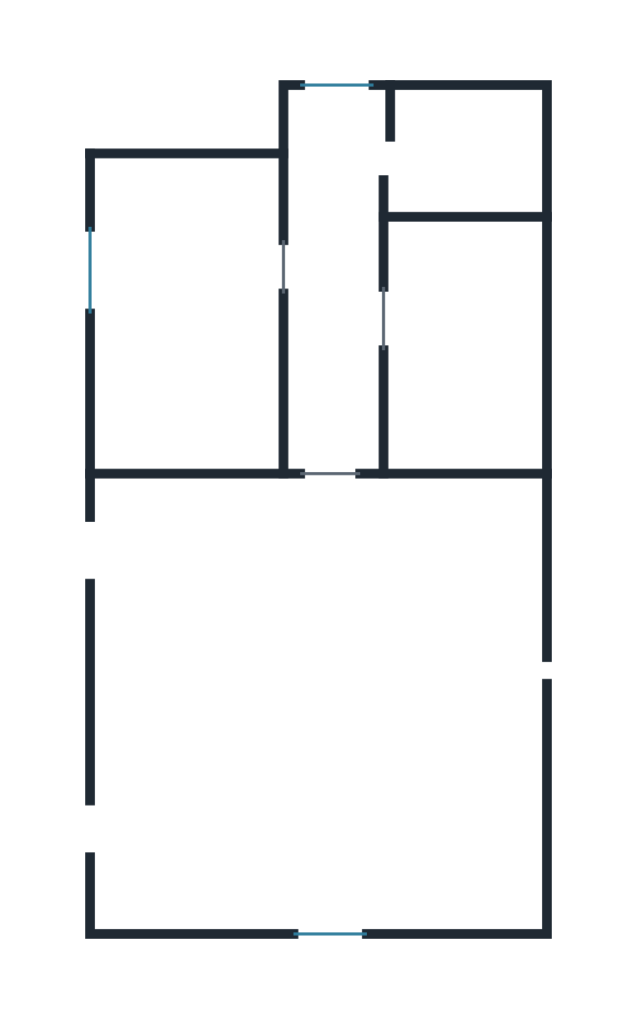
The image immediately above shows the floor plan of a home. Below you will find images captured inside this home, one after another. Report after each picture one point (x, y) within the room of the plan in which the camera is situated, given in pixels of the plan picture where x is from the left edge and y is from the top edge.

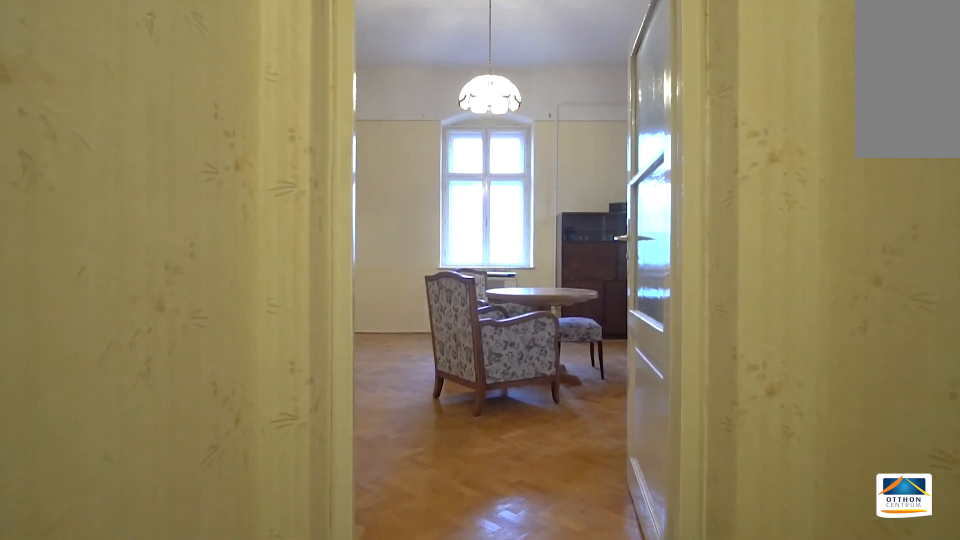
(337, 323)
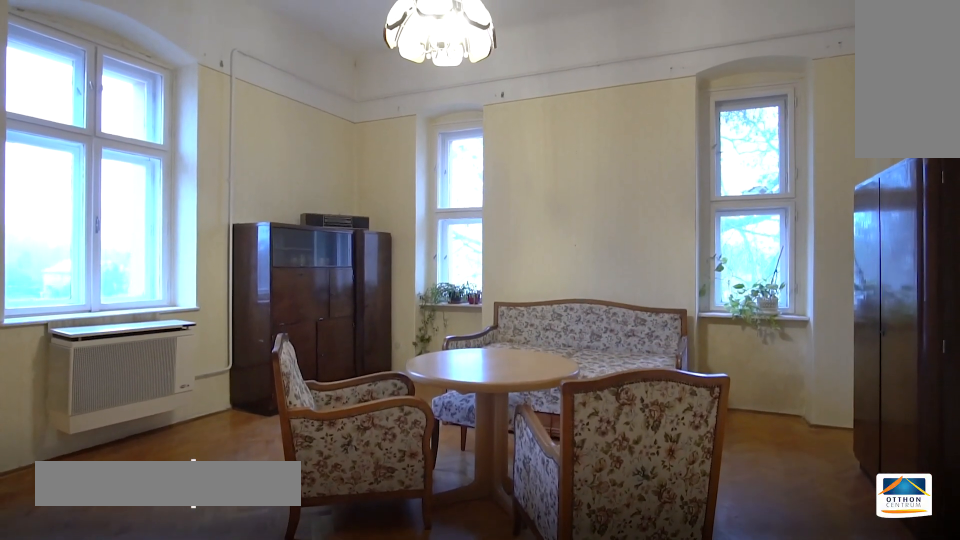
(346, 713)
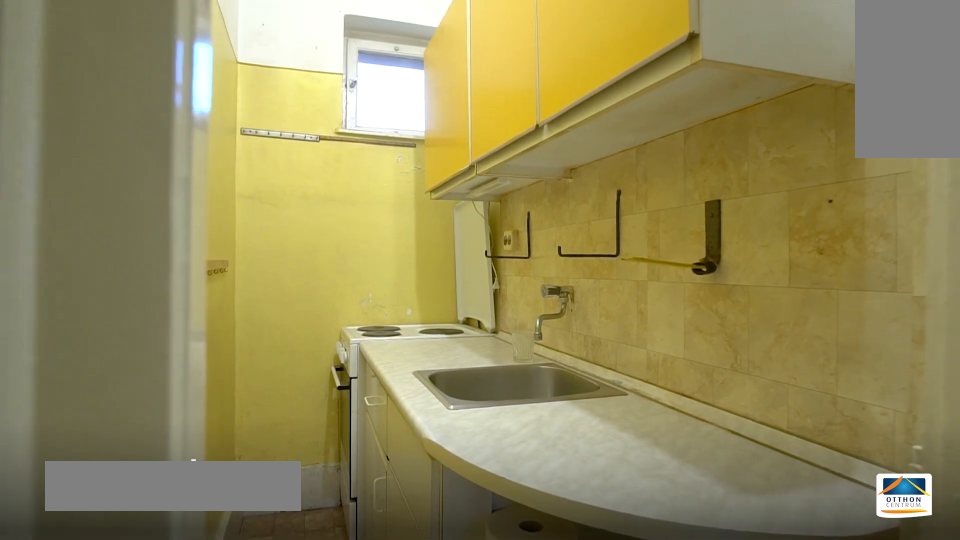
(470, 147)
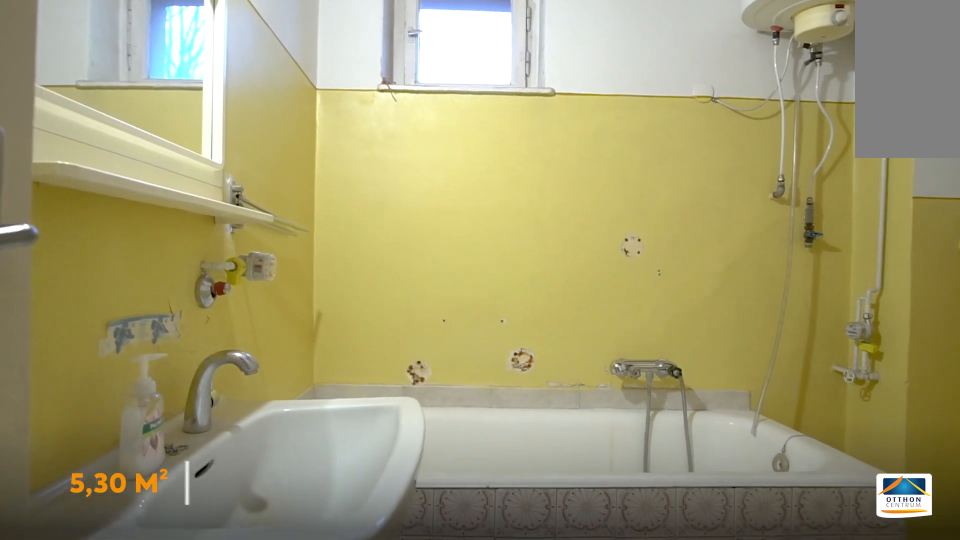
(460, 343)
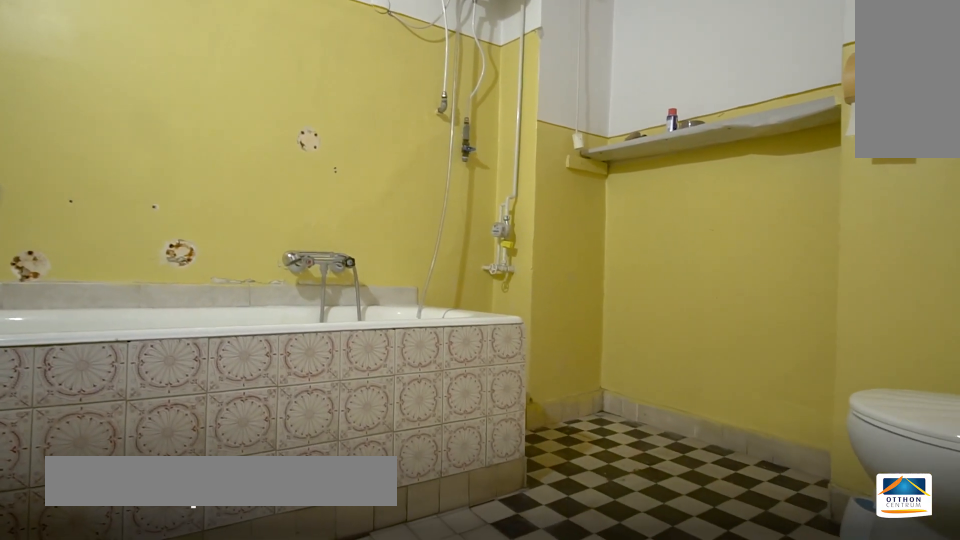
(459, 344)
